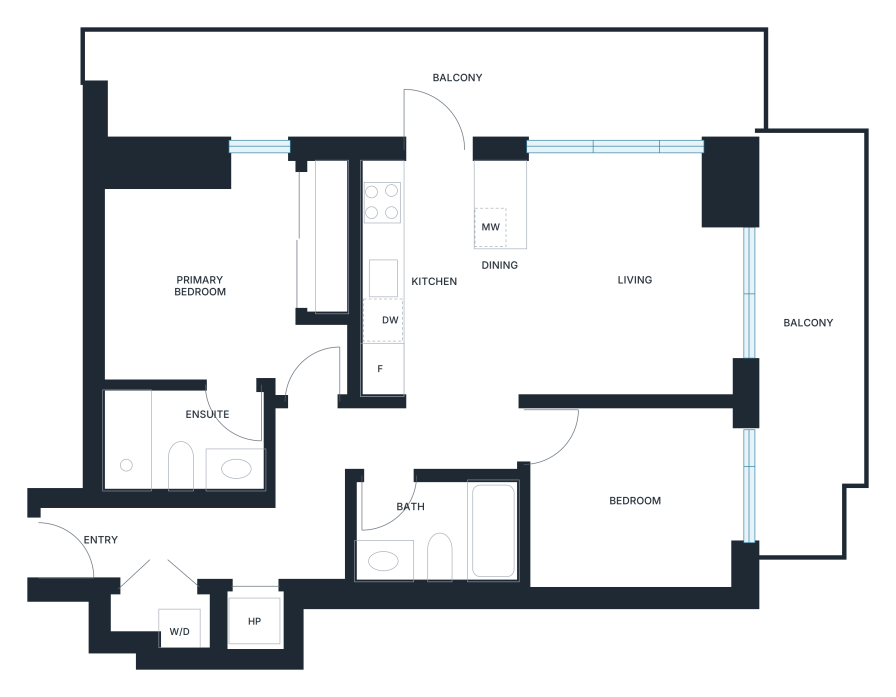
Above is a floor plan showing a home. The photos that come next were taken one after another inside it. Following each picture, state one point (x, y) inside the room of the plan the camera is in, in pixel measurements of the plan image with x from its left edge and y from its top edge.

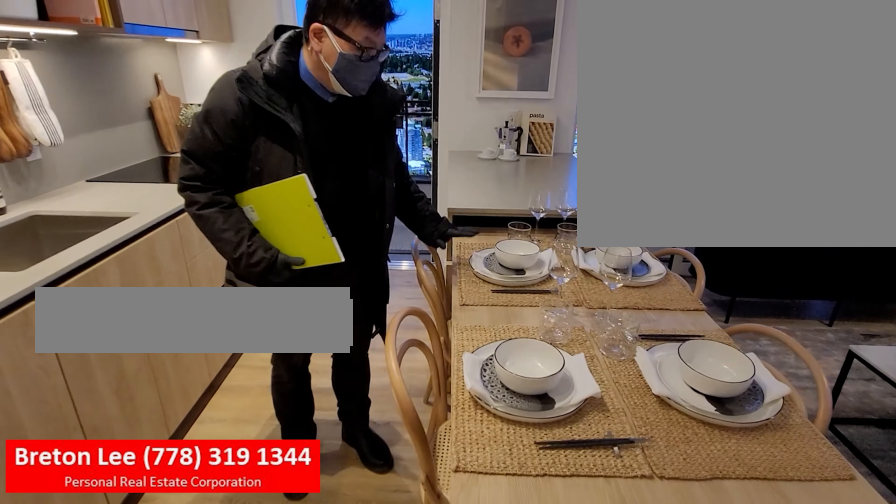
(501, 307)
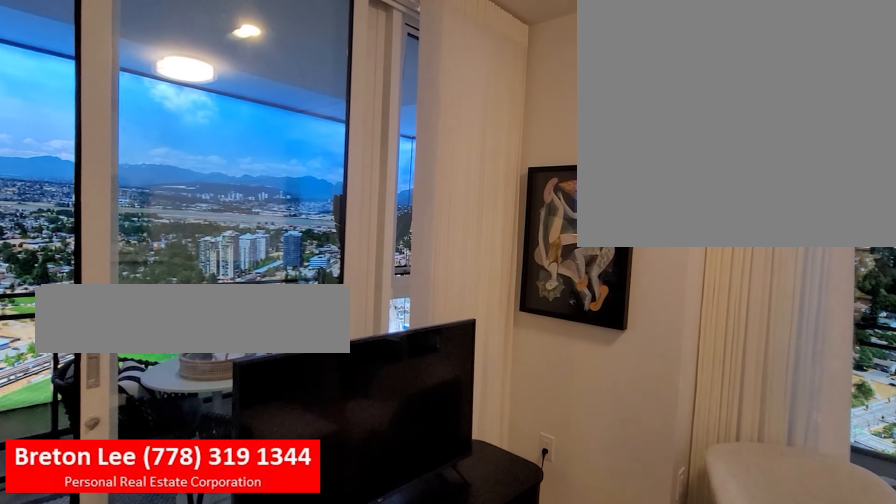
(643, 238)
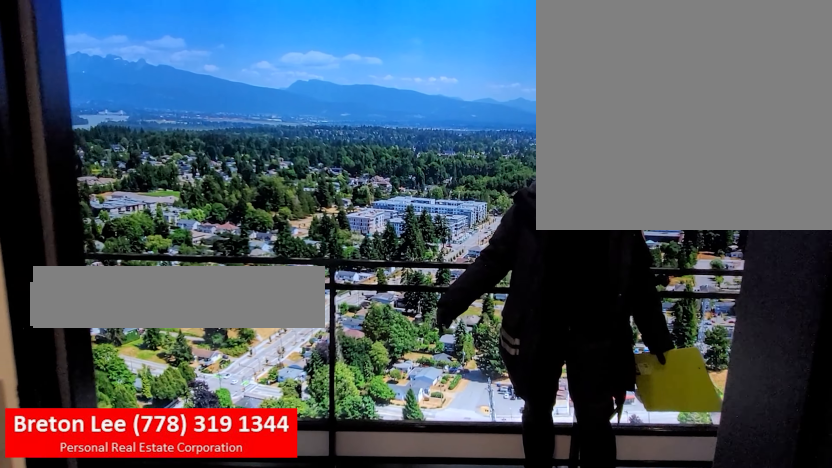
(812, 377)
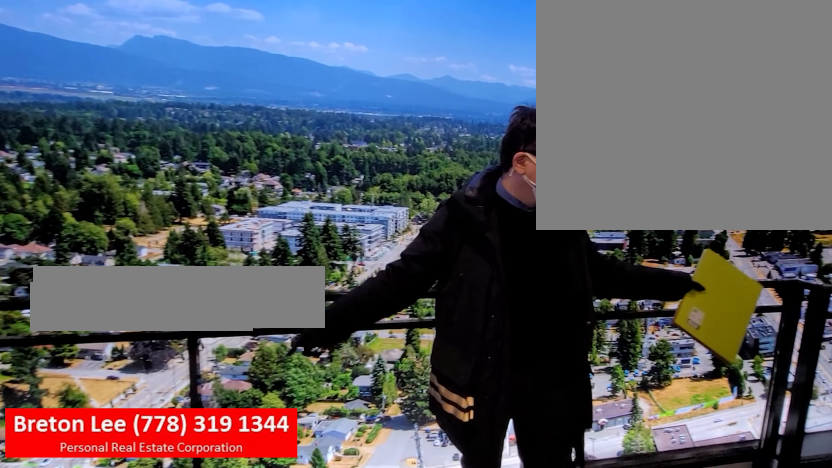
(812, 377)
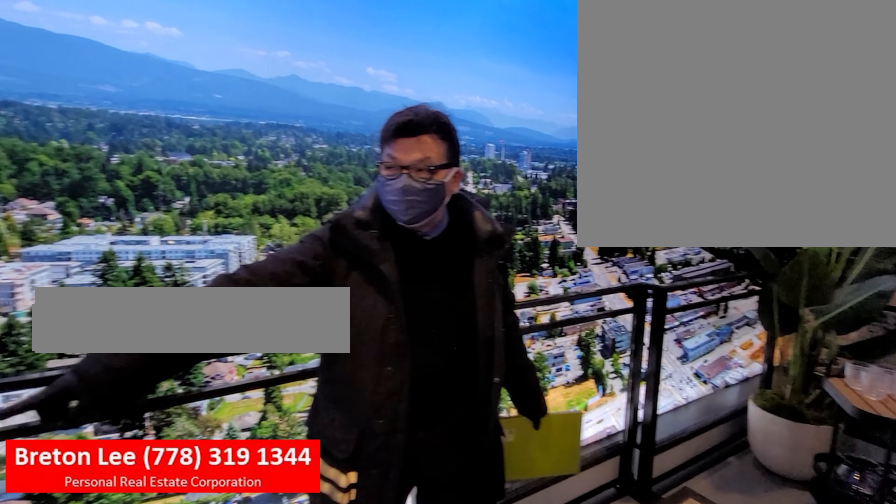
(812, 377)
